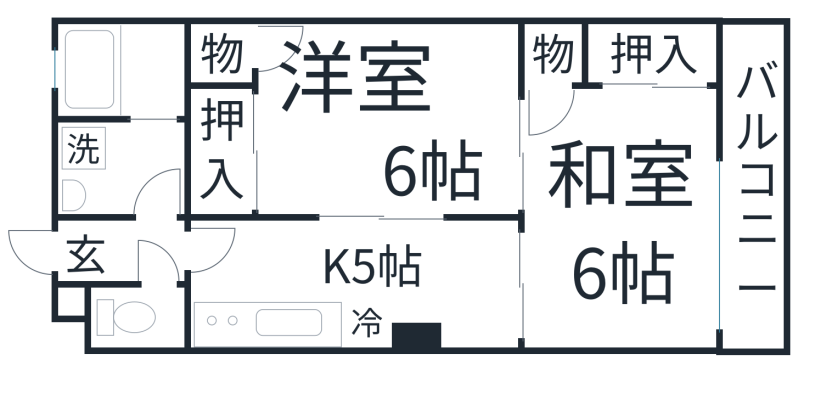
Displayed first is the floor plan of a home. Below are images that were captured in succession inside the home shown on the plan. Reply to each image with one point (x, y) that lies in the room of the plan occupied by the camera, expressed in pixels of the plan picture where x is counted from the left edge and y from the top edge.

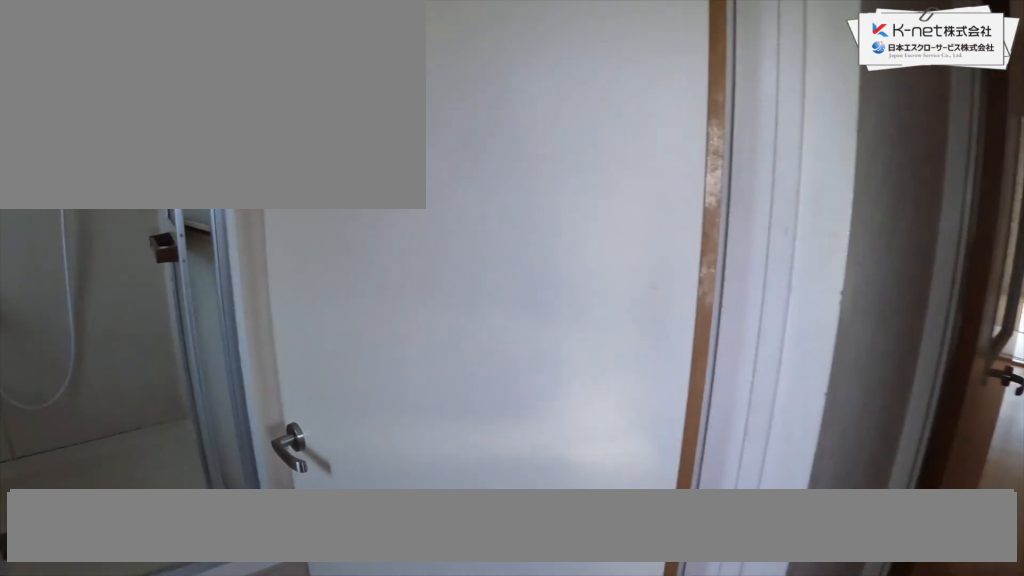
(125, 170)
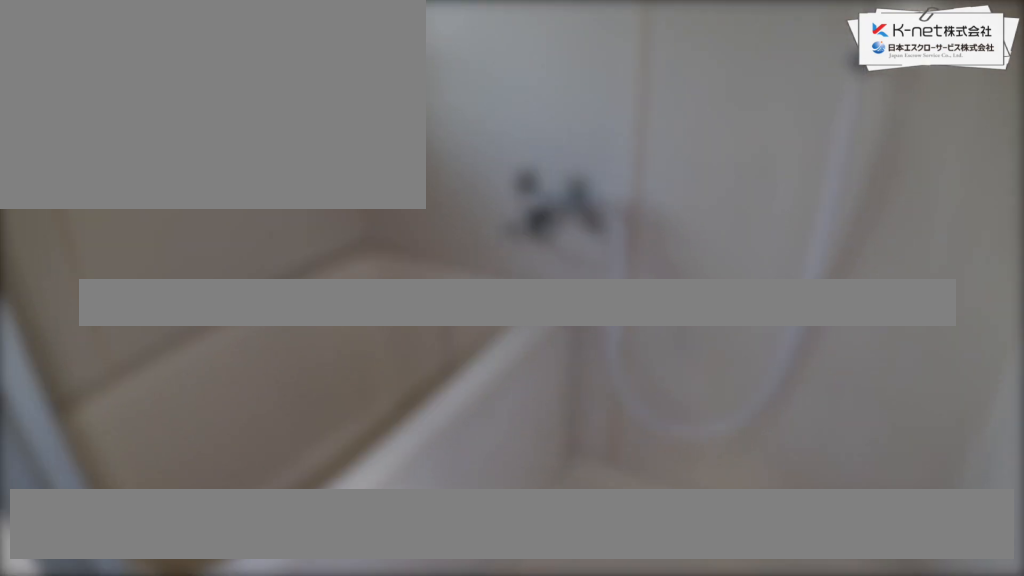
(121, 70)
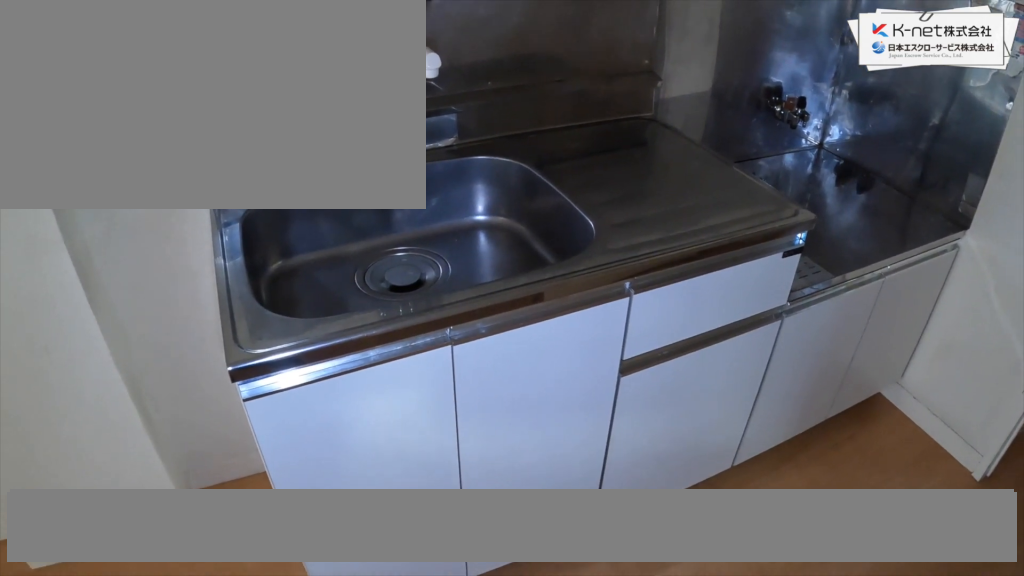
(353, 285)
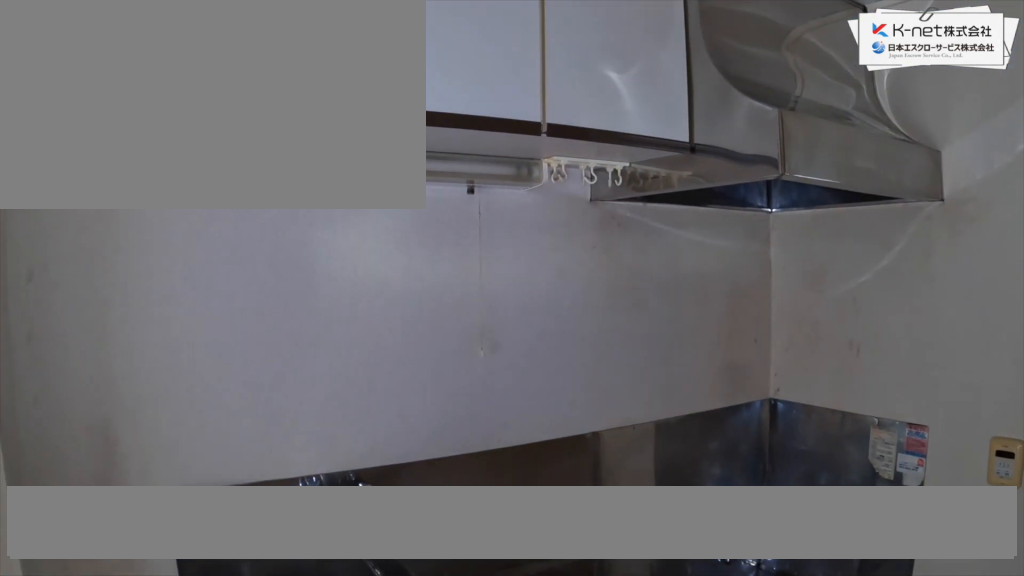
(353, 285)
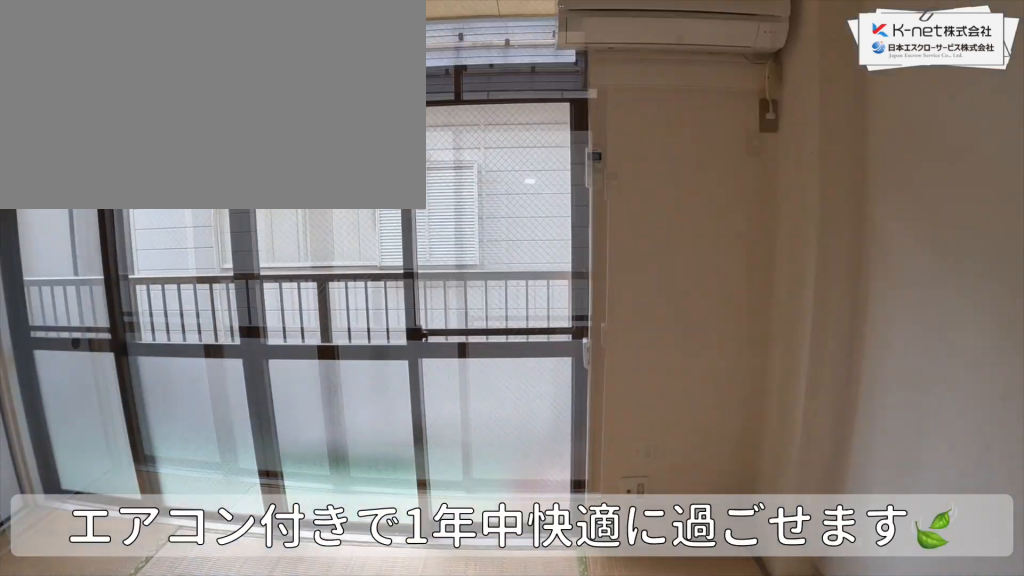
(623, 217)
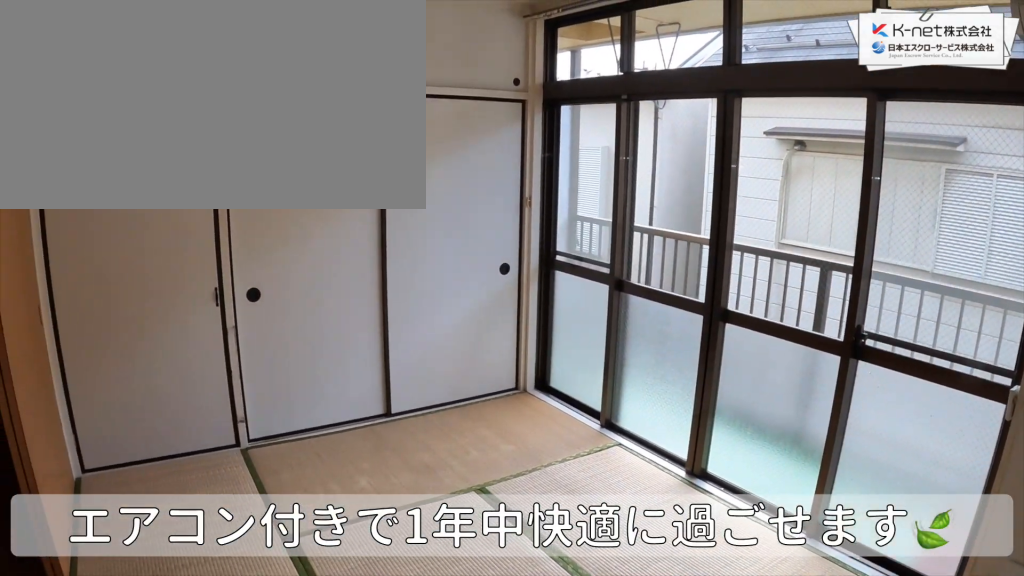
(623, 217)
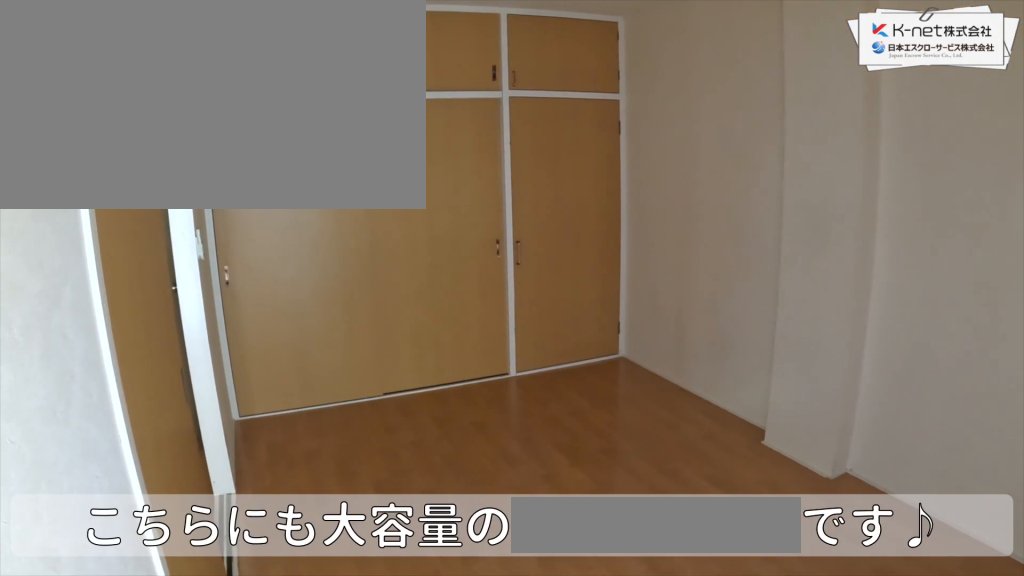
(389, 123)
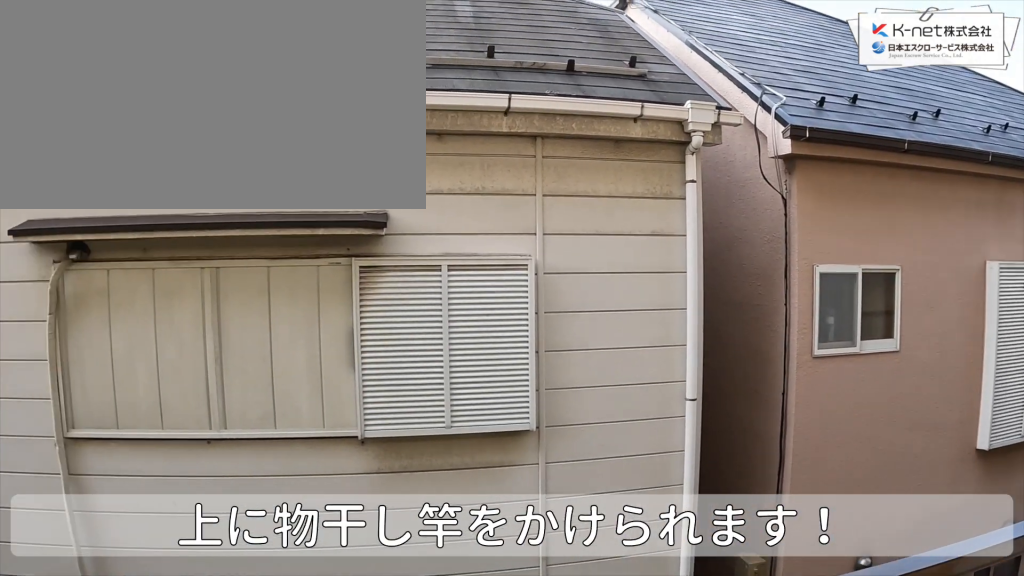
(755, 188)
